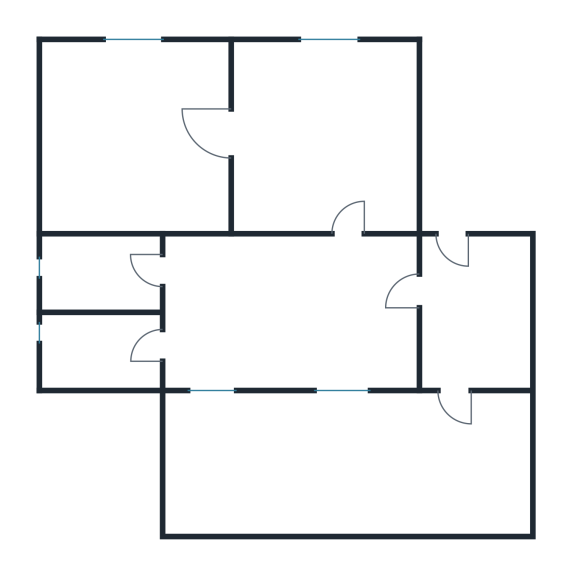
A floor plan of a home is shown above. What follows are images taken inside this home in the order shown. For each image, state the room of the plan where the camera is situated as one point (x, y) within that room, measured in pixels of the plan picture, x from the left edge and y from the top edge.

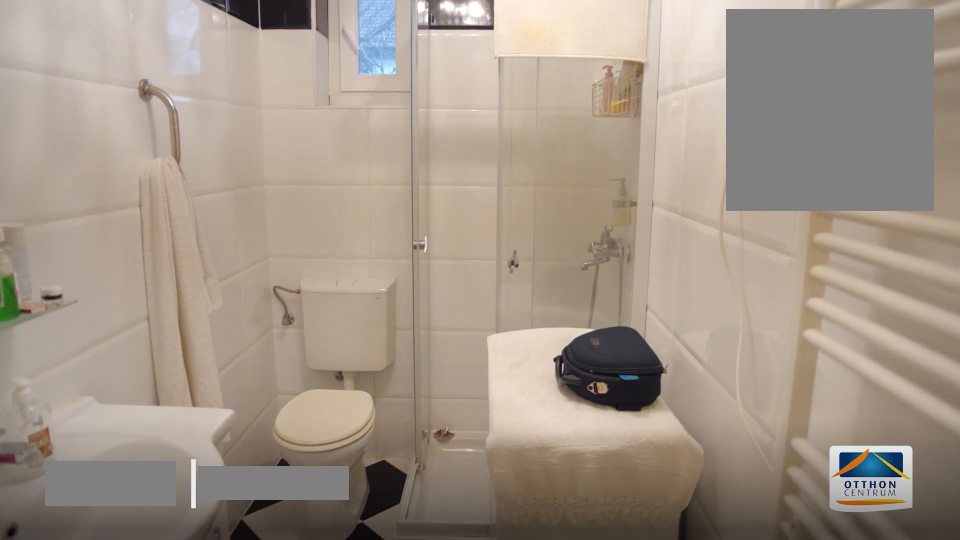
(103, 273)
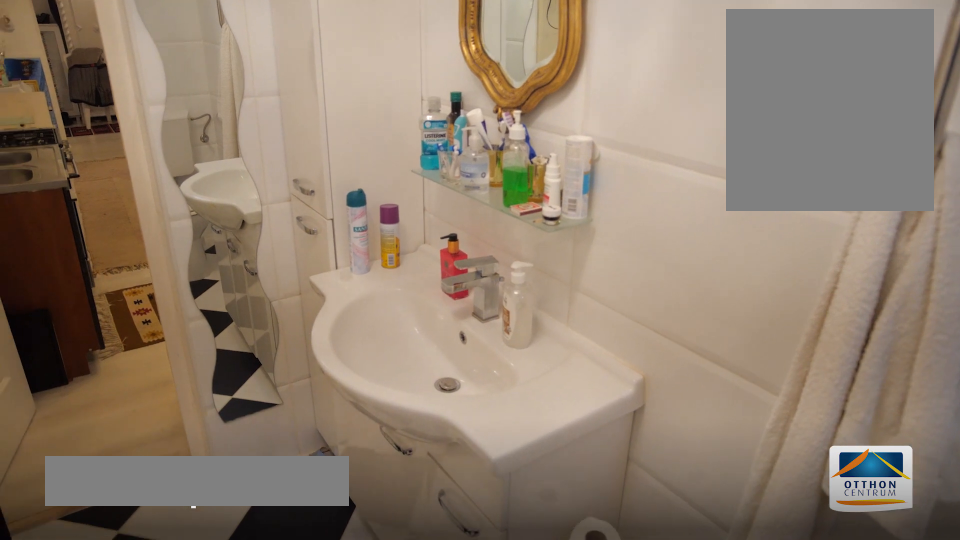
(103, 273)
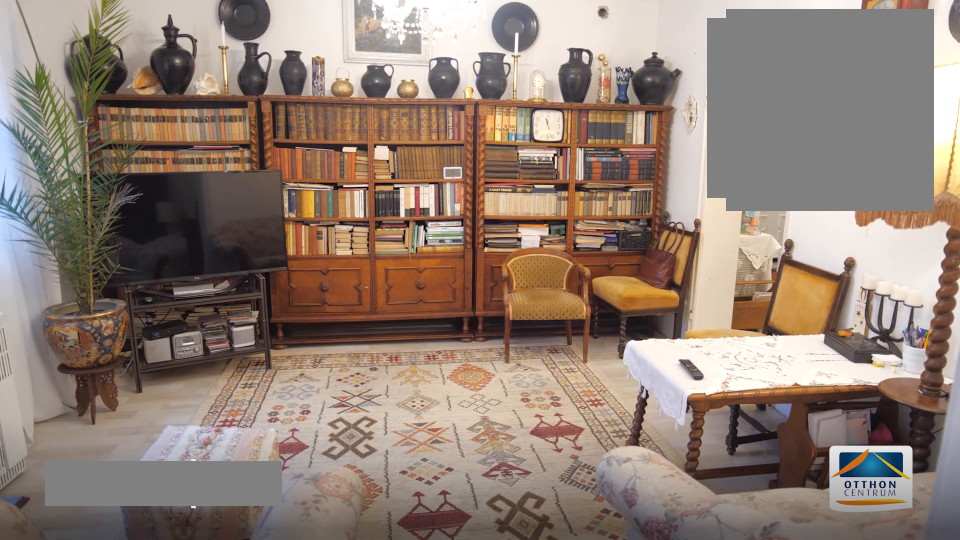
(328, 135)
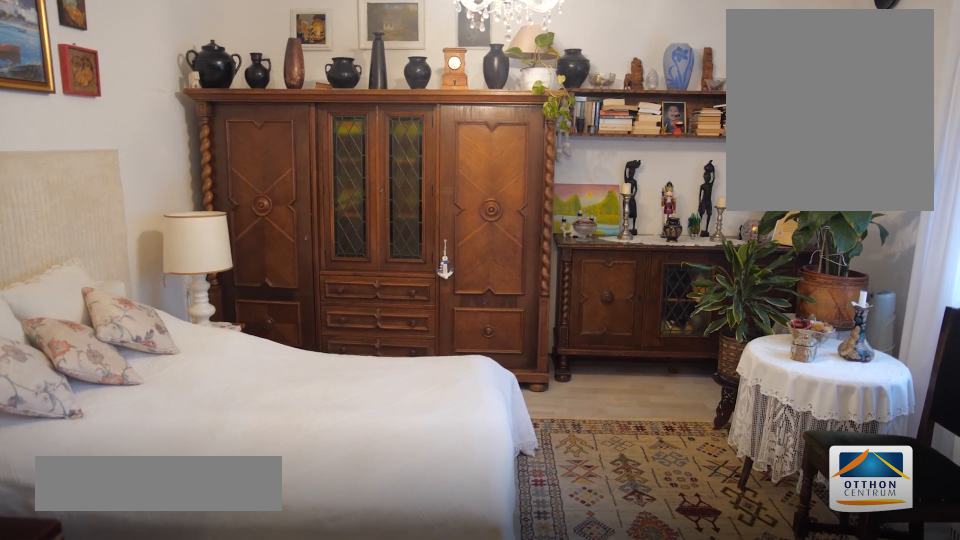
(134, 139)
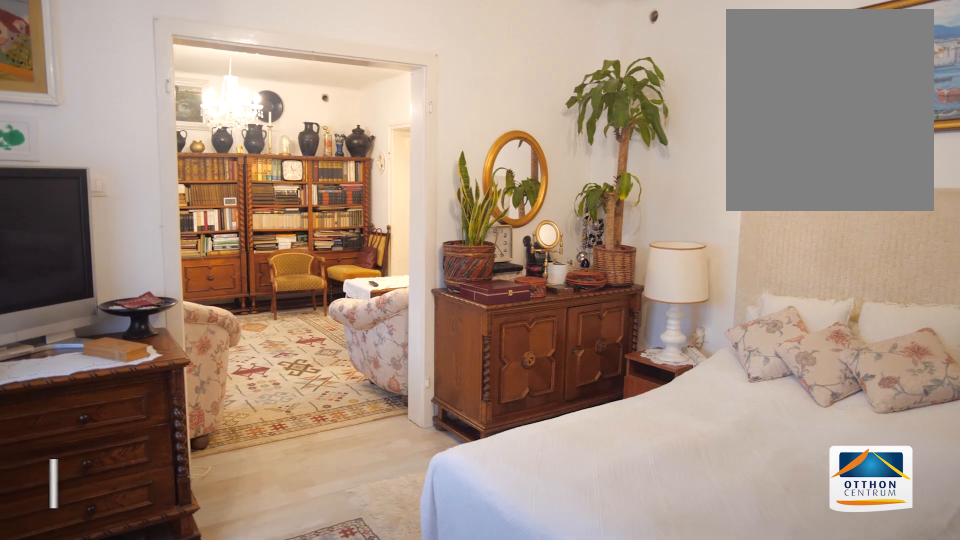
(134, 139)
